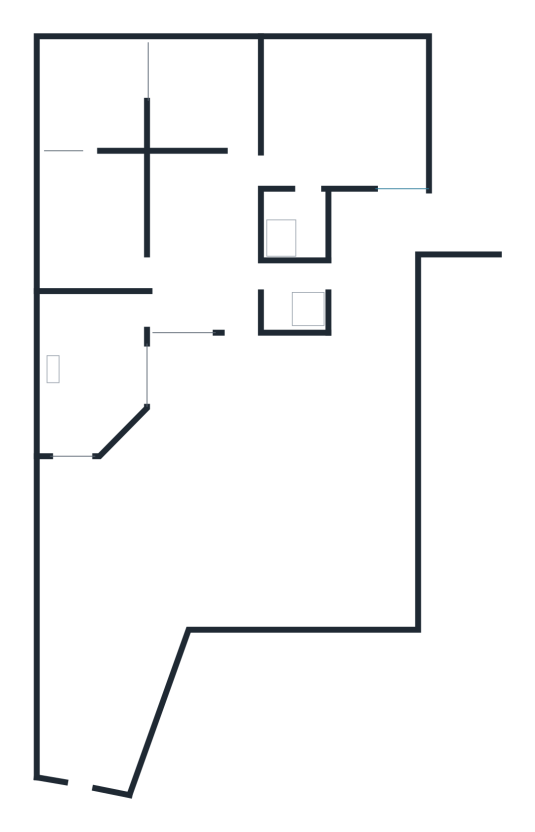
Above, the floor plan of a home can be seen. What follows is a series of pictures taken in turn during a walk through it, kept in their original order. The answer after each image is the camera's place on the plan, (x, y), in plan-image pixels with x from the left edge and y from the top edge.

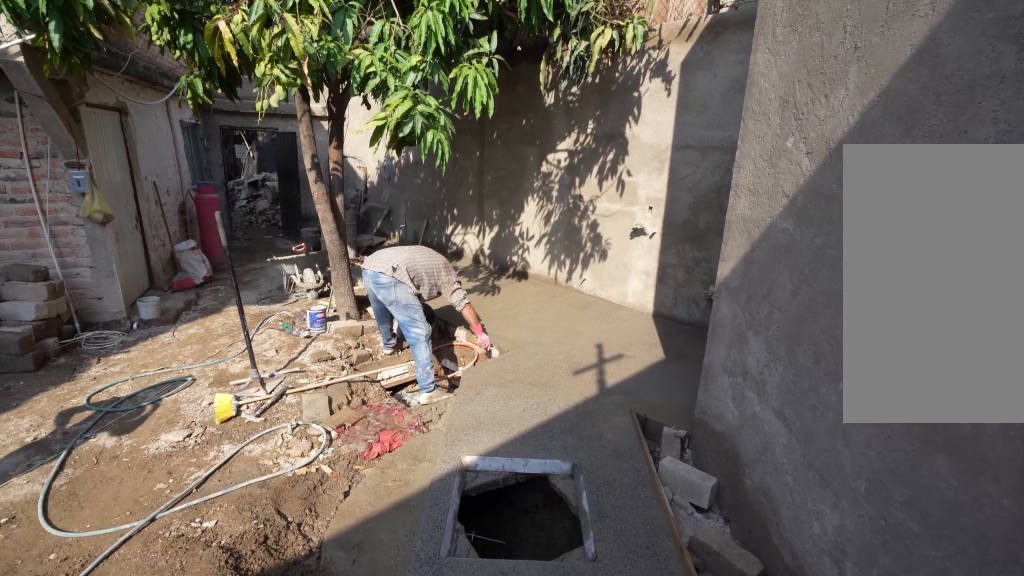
(204, 472)
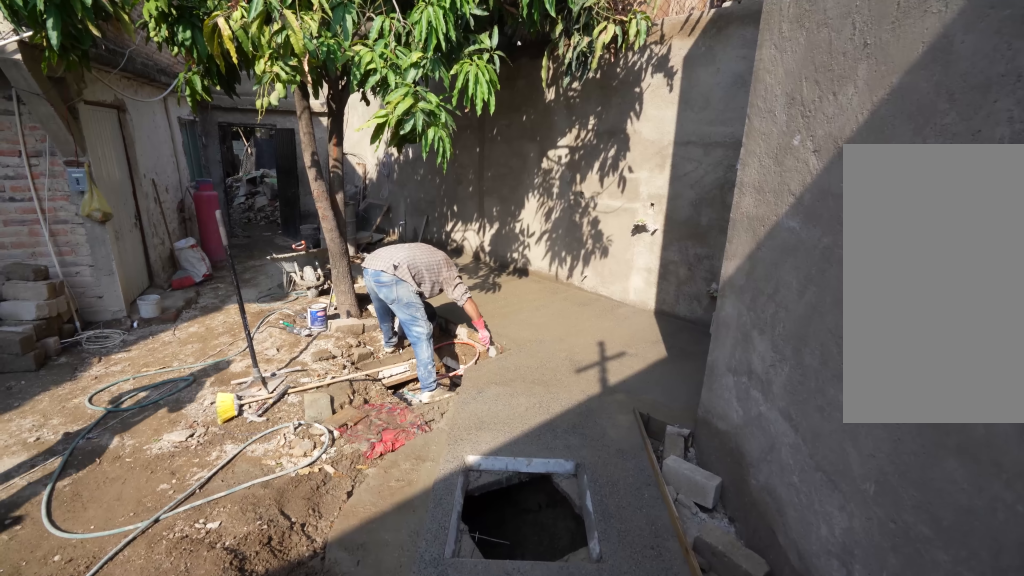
(204, 472)
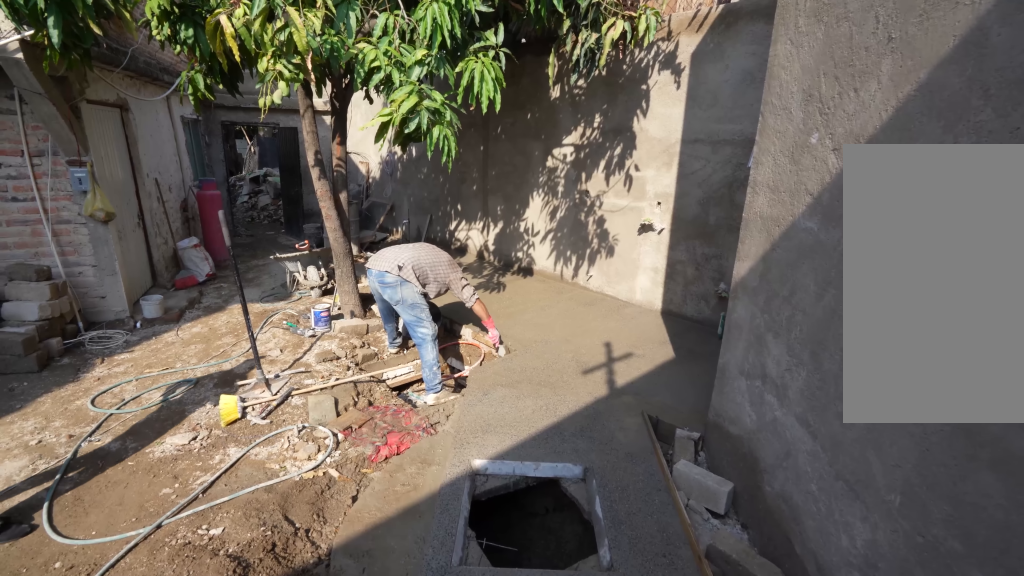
(204, 472)
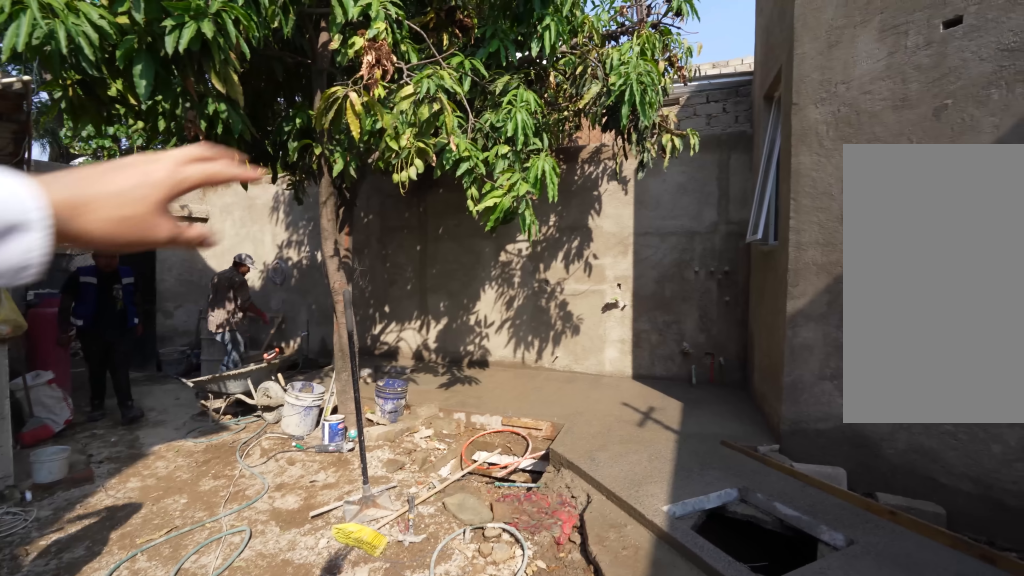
(238, 549)
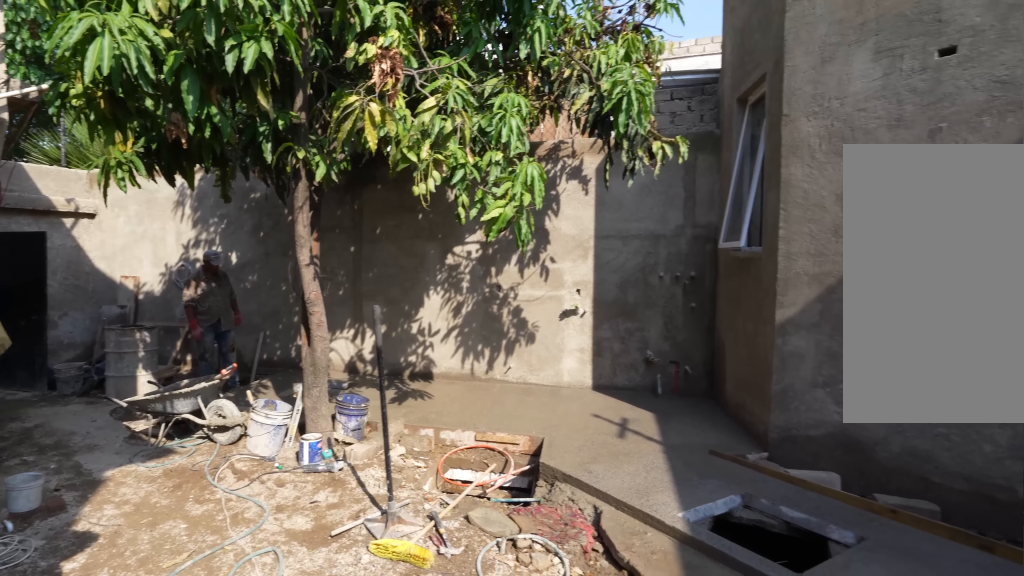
(245, 566)
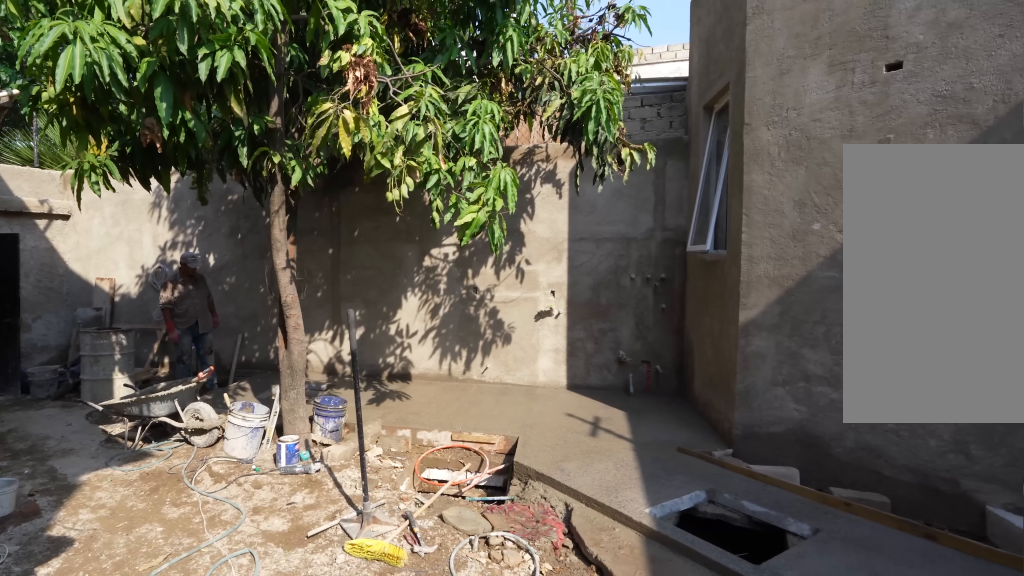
(244, 566)
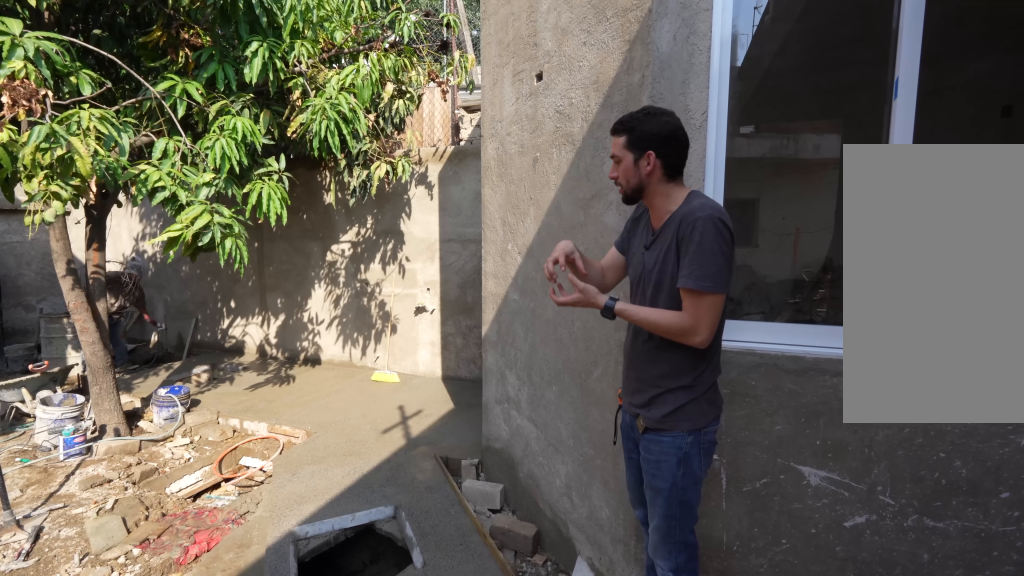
(206, 407)
